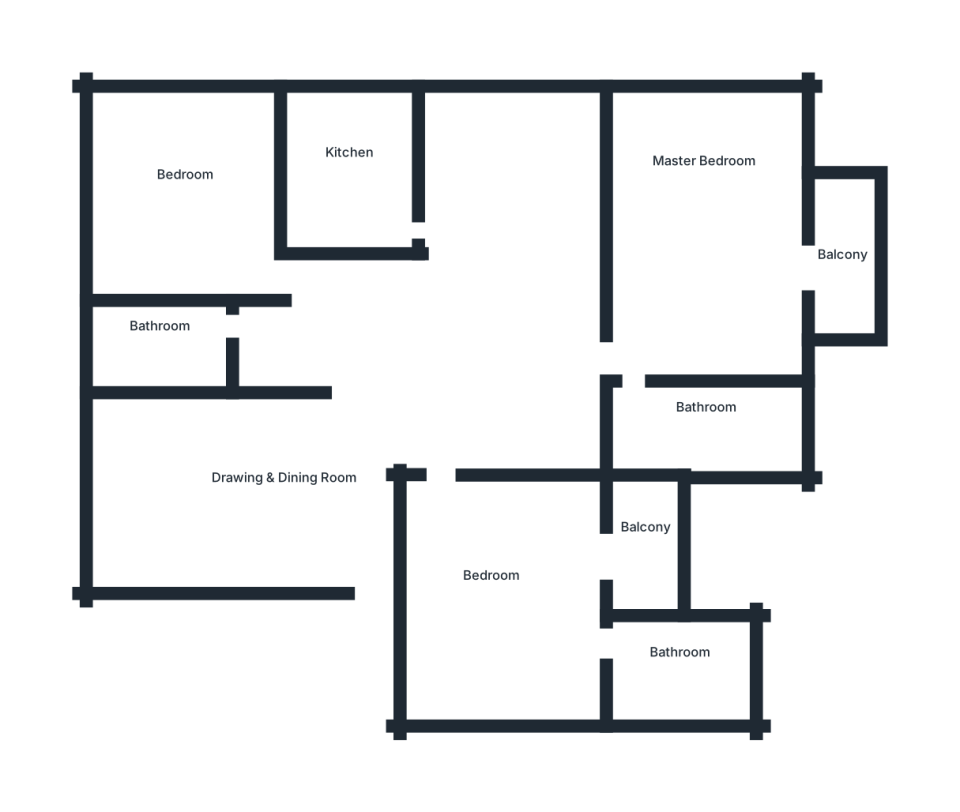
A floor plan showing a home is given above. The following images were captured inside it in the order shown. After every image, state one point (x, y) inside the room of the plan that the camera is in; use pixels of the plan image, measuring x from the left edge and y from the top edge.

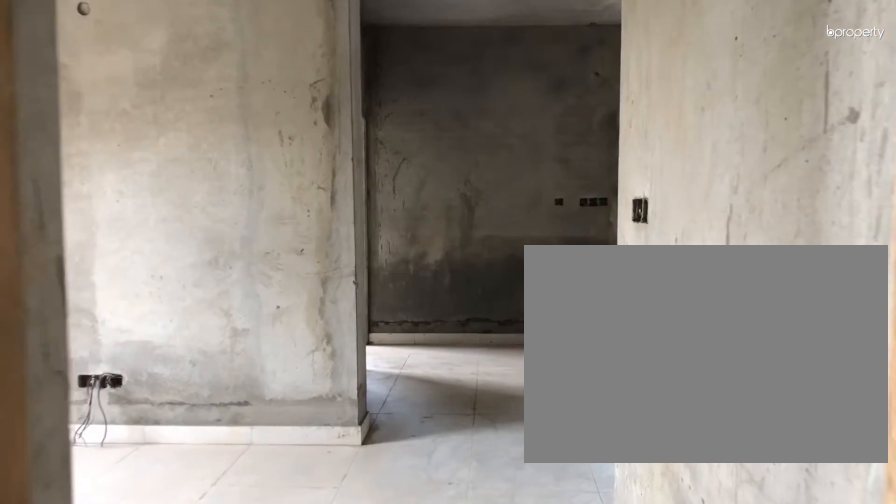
(280, 484)
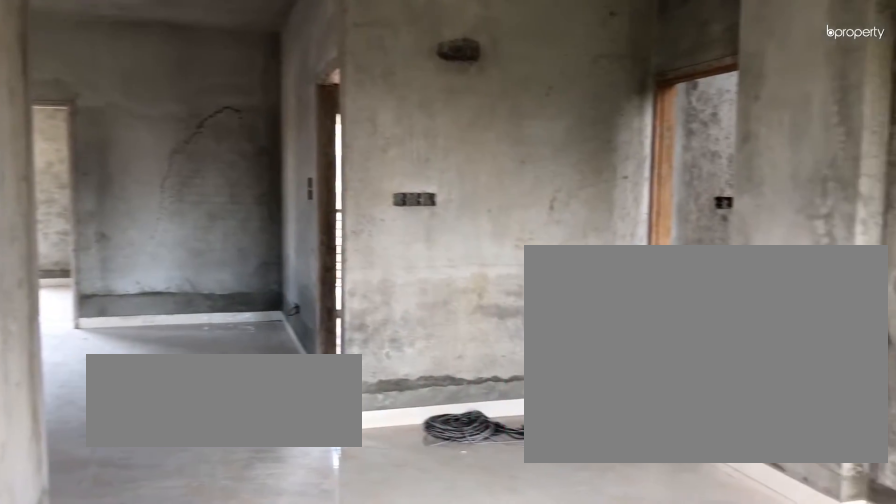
(278, 483)
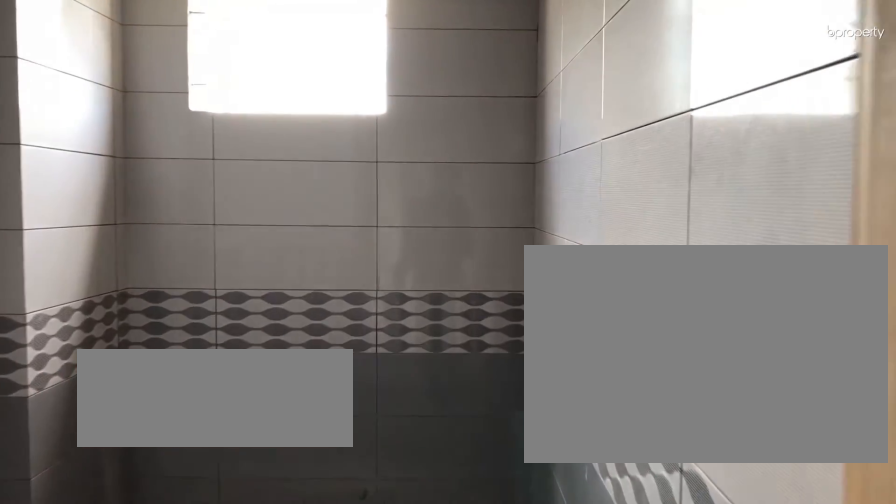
(144, 329)
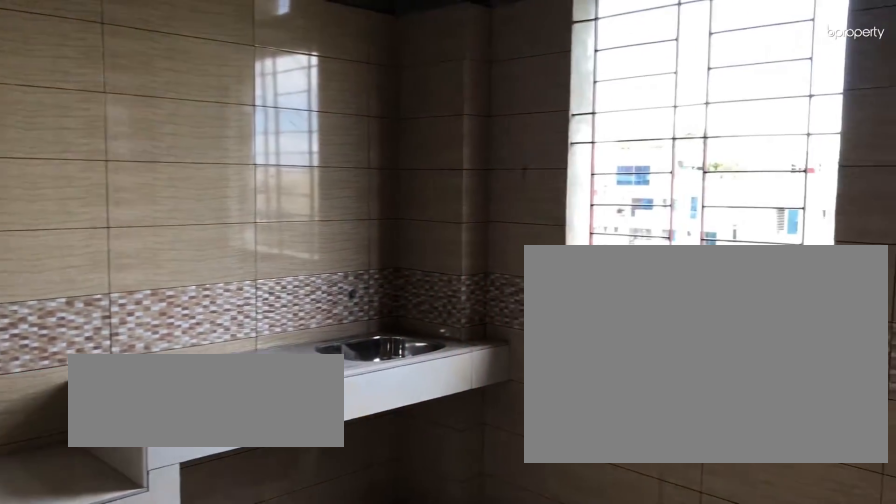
(353, 185)
